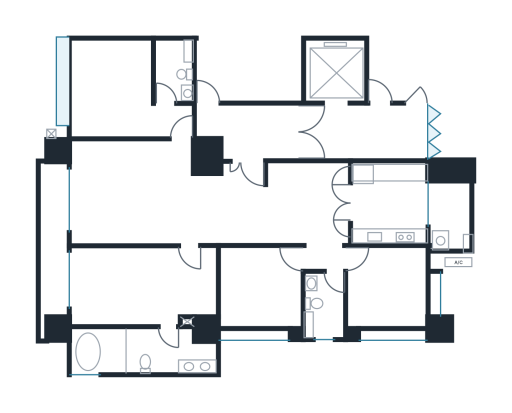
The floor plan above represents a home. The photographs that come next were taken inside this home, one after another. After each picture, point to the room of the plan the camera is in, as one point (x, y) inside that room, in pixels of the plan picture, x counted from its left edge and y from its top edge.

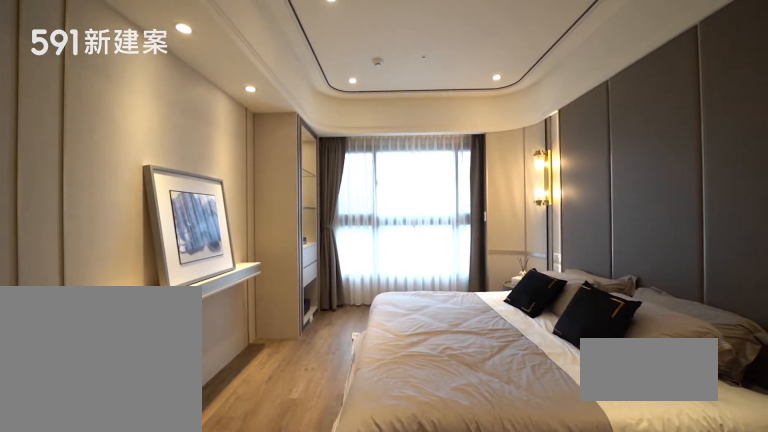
(138, 284)
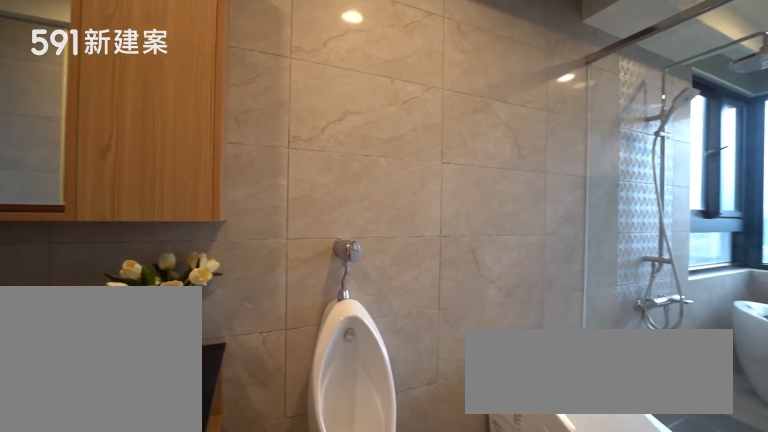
(137, 353)
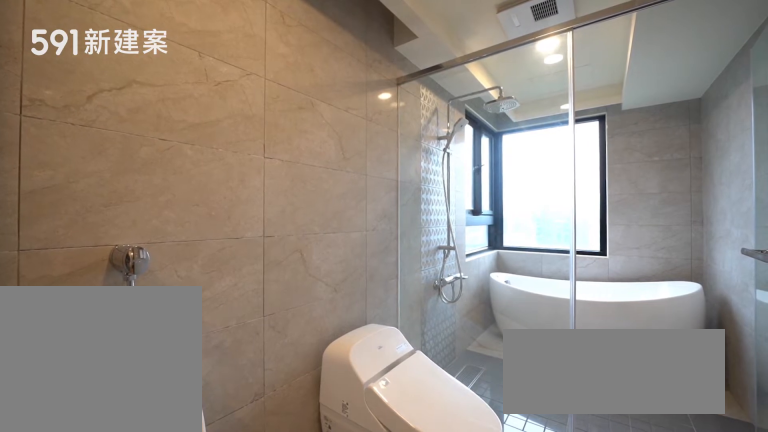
(137, 353)
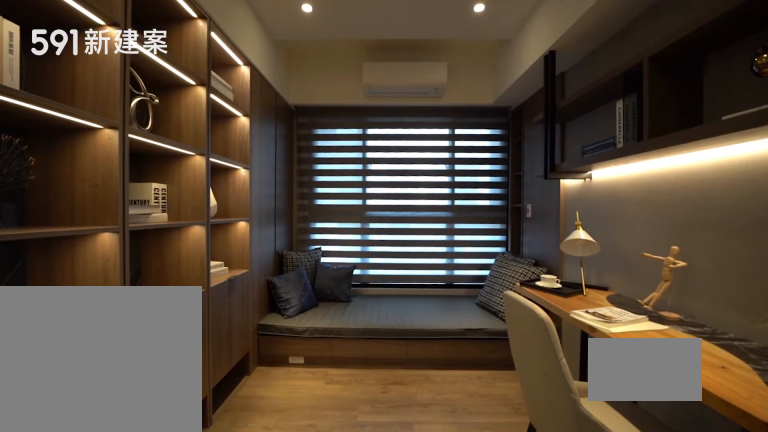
(261, 286)
